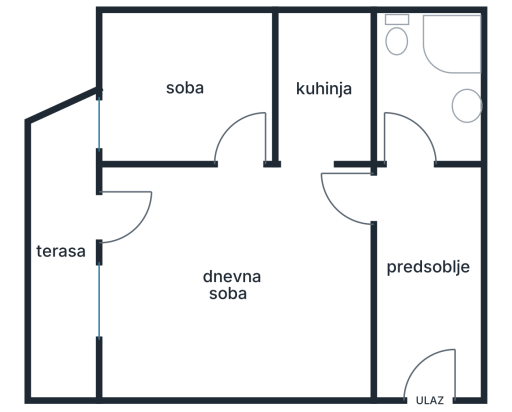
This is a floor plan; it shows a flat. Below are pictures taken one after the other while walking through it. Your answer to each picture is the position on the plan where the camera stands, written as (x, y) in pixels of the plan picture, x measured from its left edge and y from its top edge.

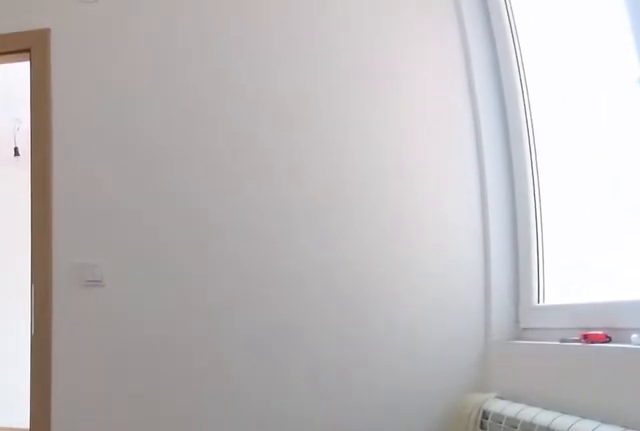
(184, 55)
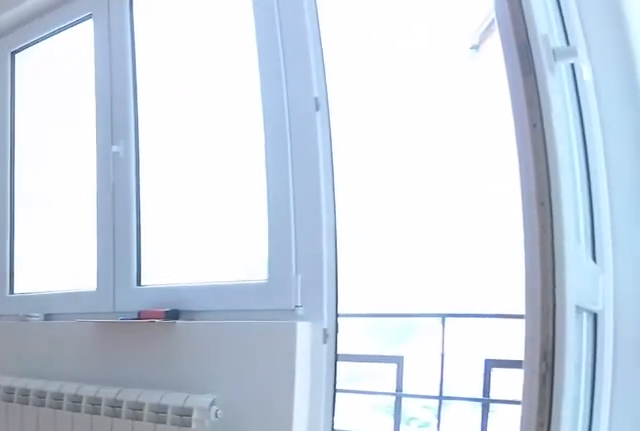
(212, 187)
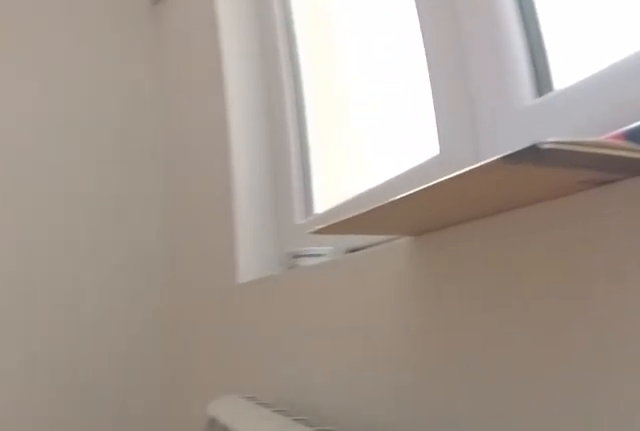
(115, 198)
